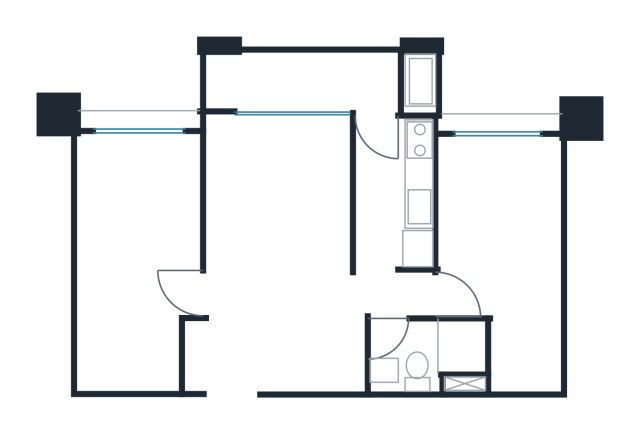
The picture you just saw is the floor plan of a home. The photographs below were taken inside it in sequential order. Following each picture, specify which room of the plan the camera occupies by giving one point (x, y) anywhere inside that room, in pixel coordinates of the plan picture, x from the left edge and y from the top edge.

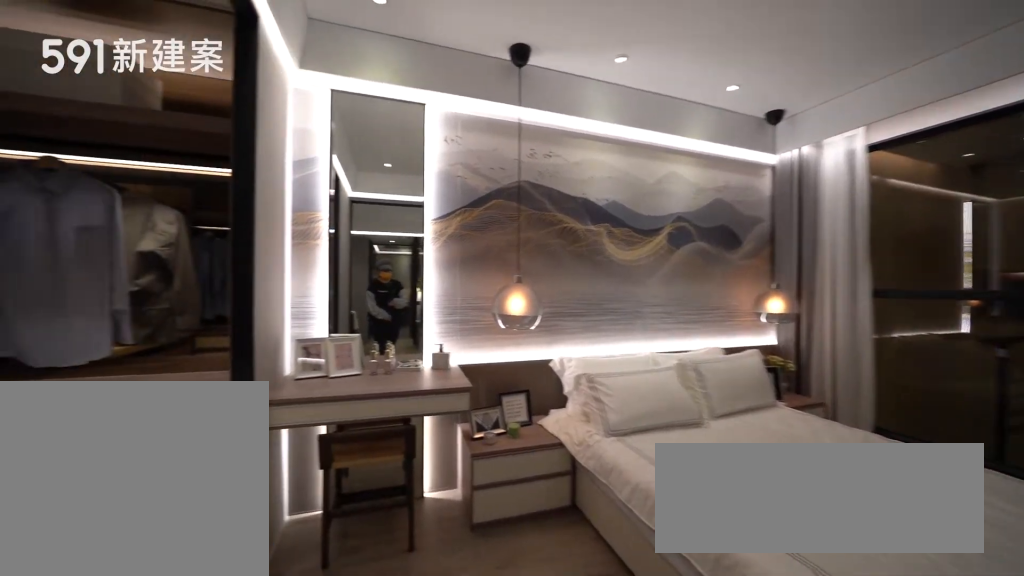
(137, 256)
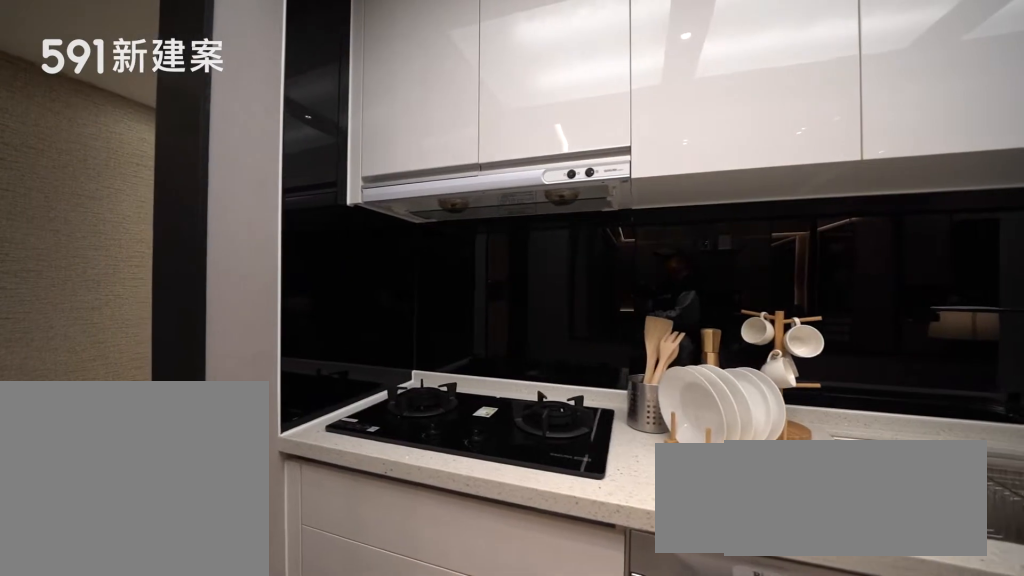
(396, 191)
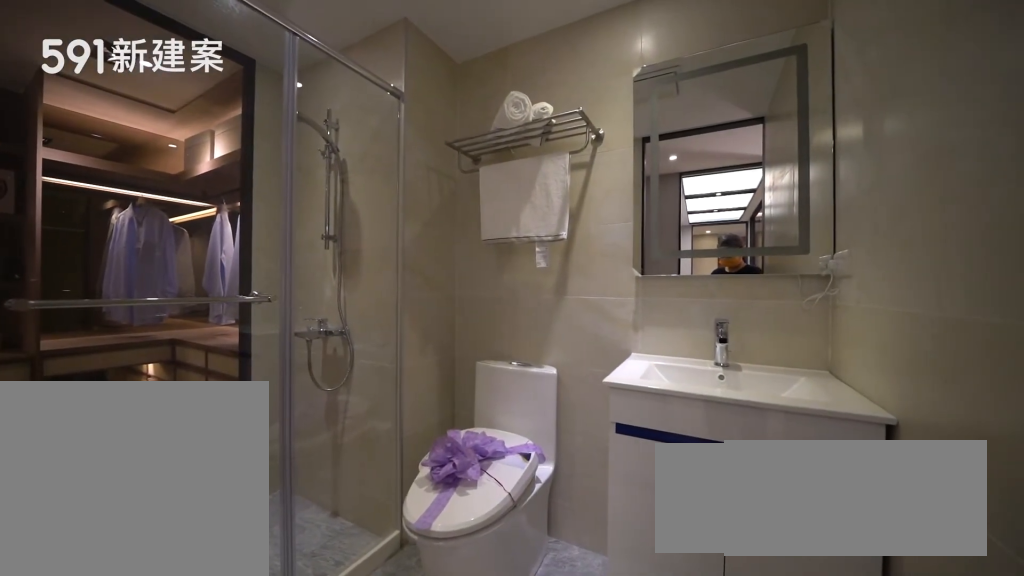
(431, 358)
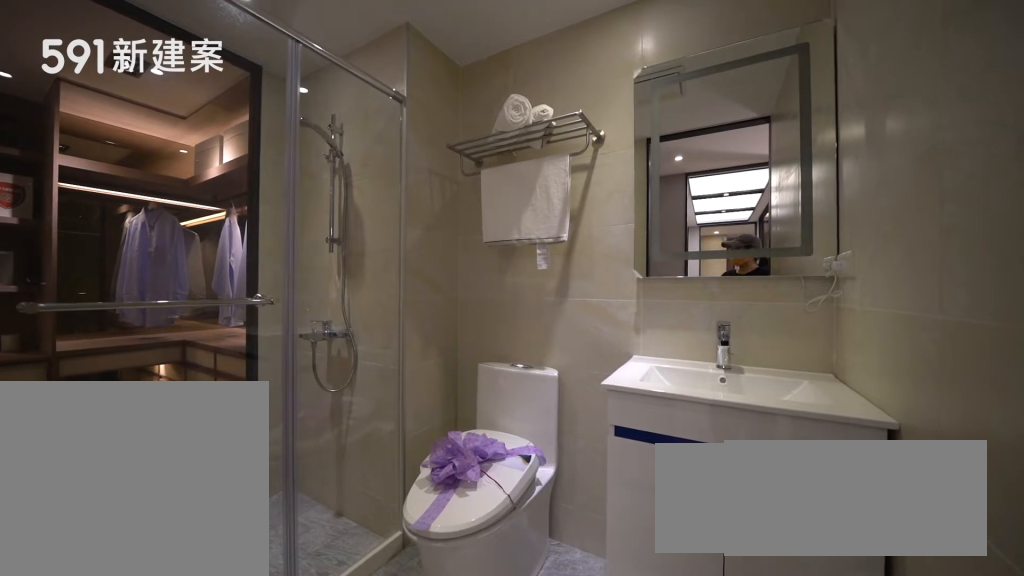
(431, 358)
